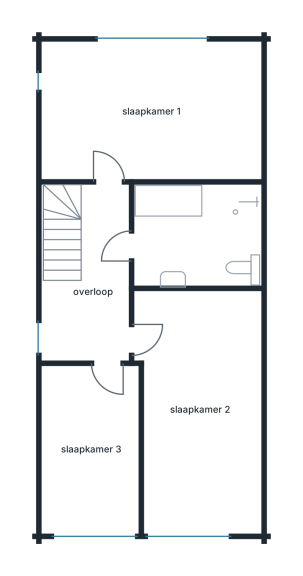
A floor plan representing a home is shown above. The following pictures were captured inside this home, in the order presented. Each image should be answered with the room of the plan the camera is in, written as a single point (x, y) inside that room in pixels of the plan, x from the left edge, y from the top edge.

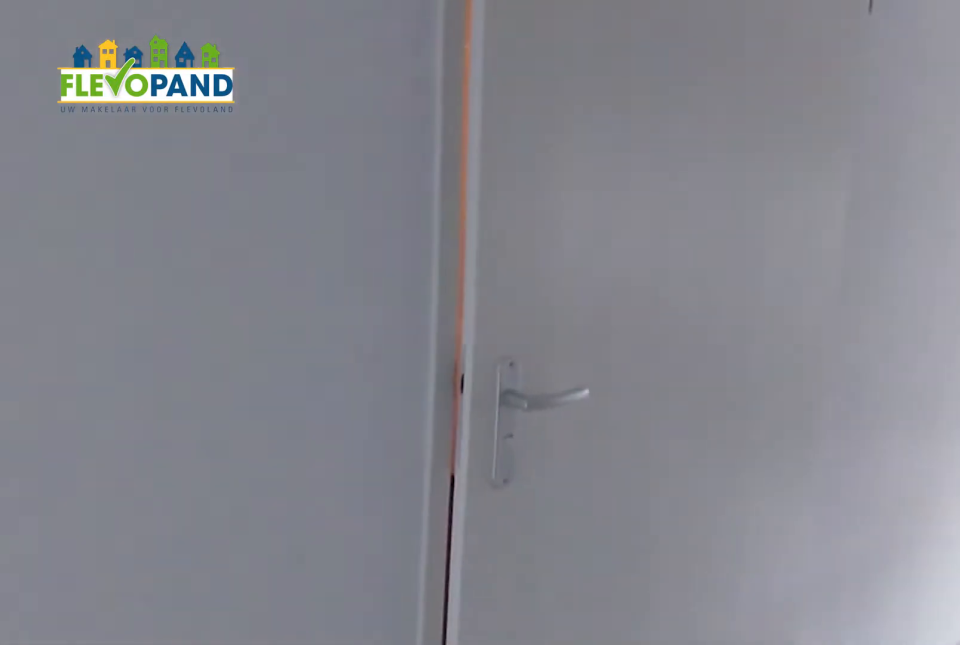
(94, 287)
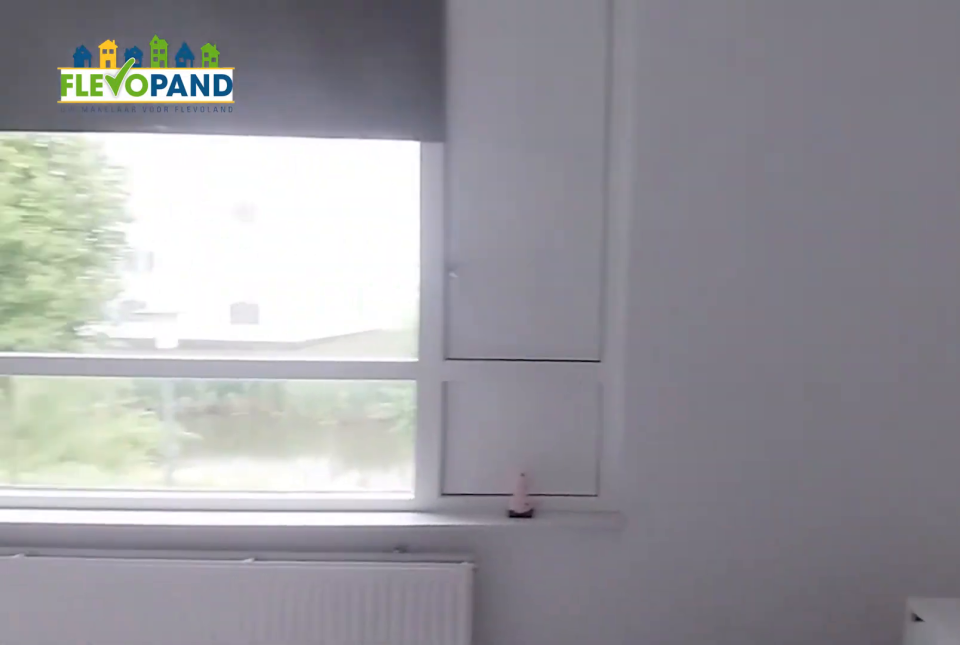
(152, 111)
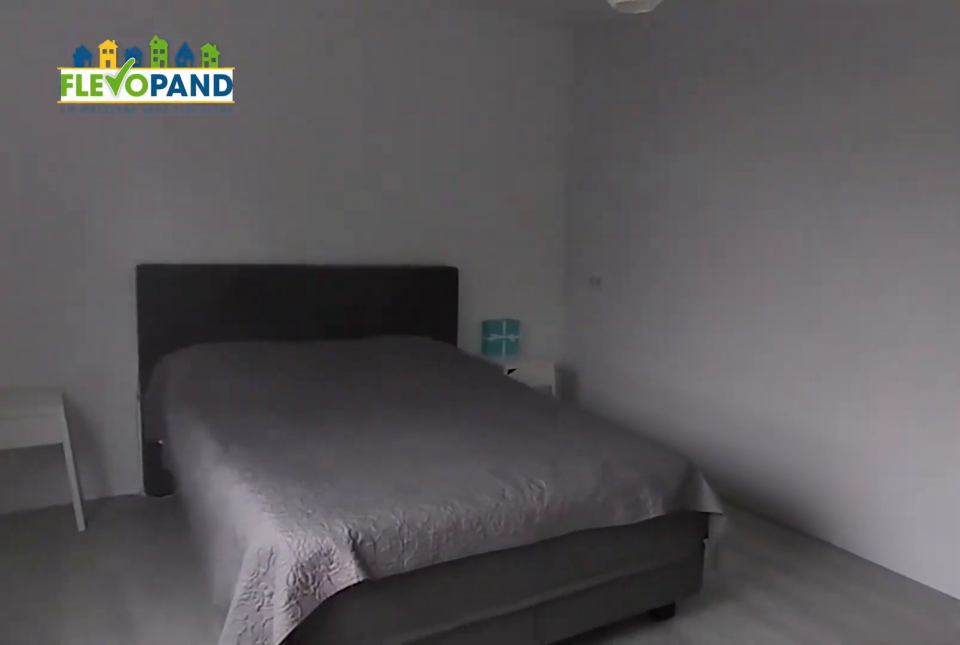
(152, 111)
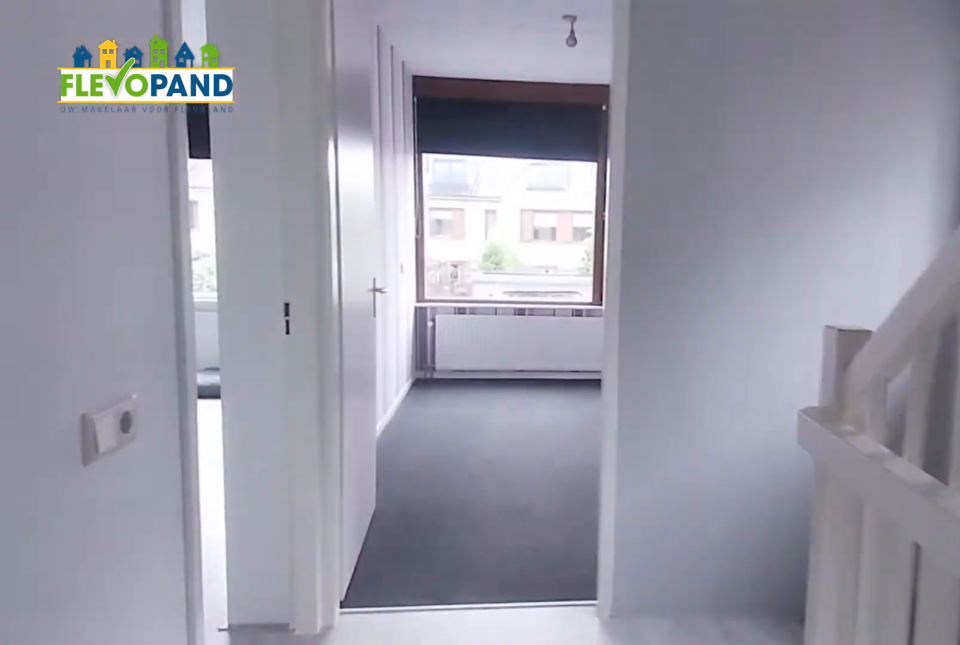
(96, 286)
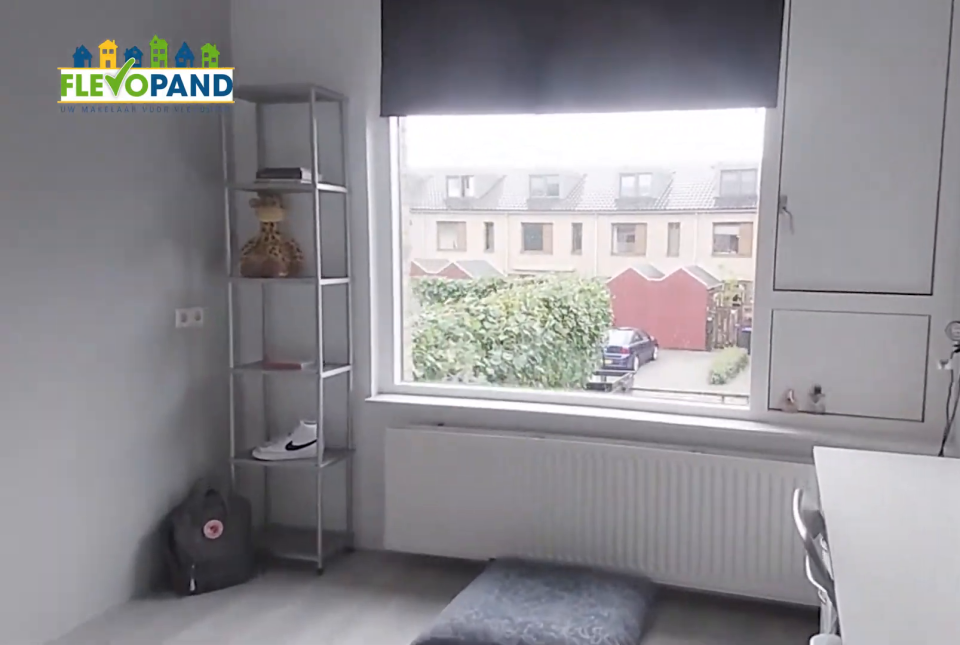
(139, 325)
